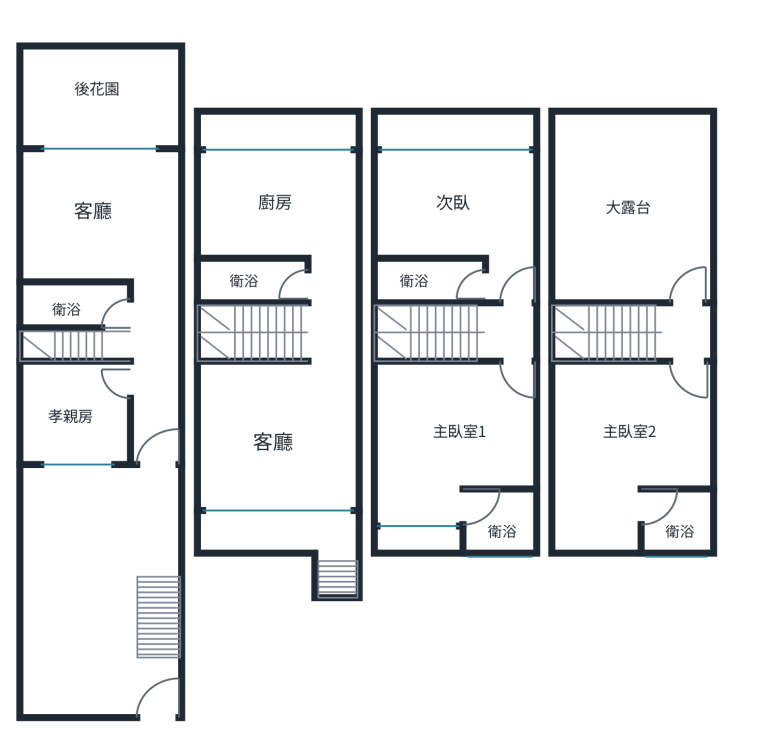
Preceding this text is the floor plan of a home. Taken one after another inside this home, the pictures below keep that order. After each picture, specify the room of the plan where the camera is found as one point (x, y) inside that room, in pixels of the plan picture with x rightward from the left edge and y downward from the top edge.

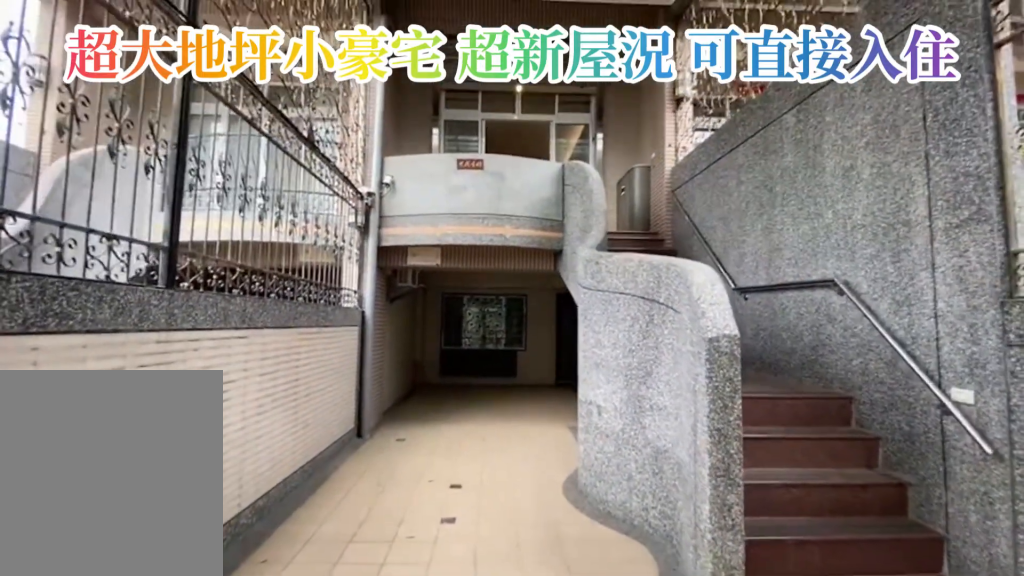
(80, 651)
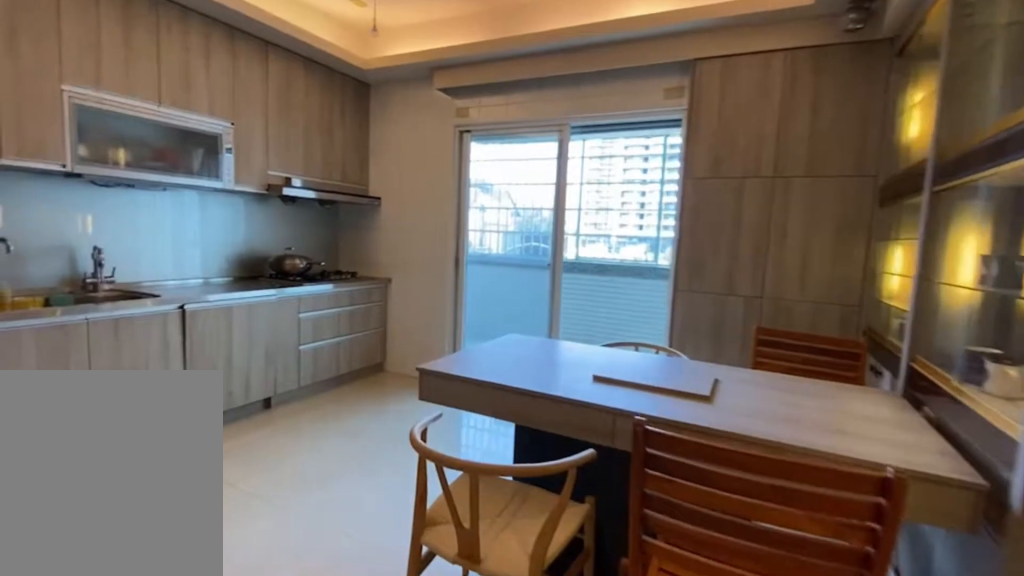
(274, 206)
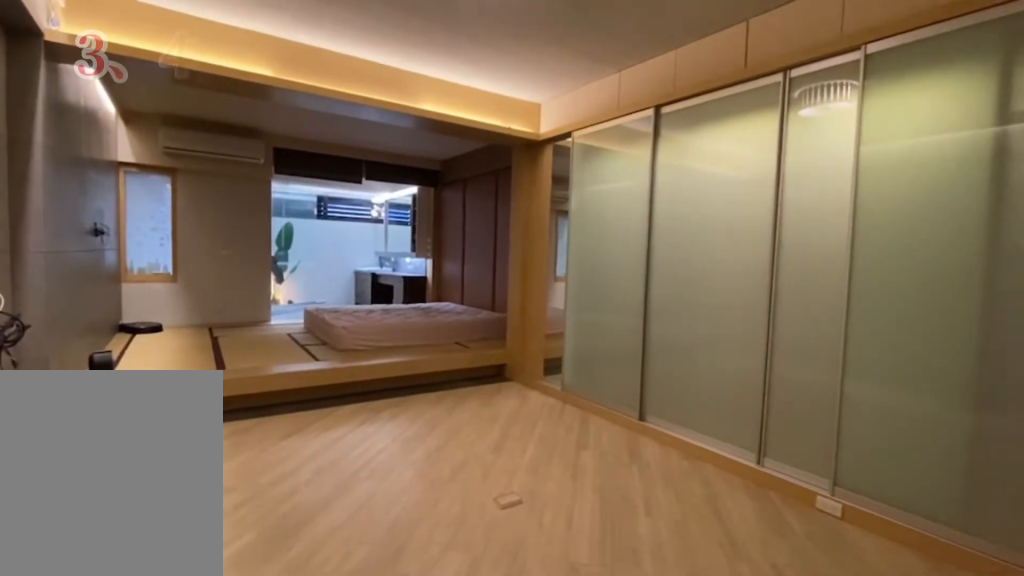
(447, 434)
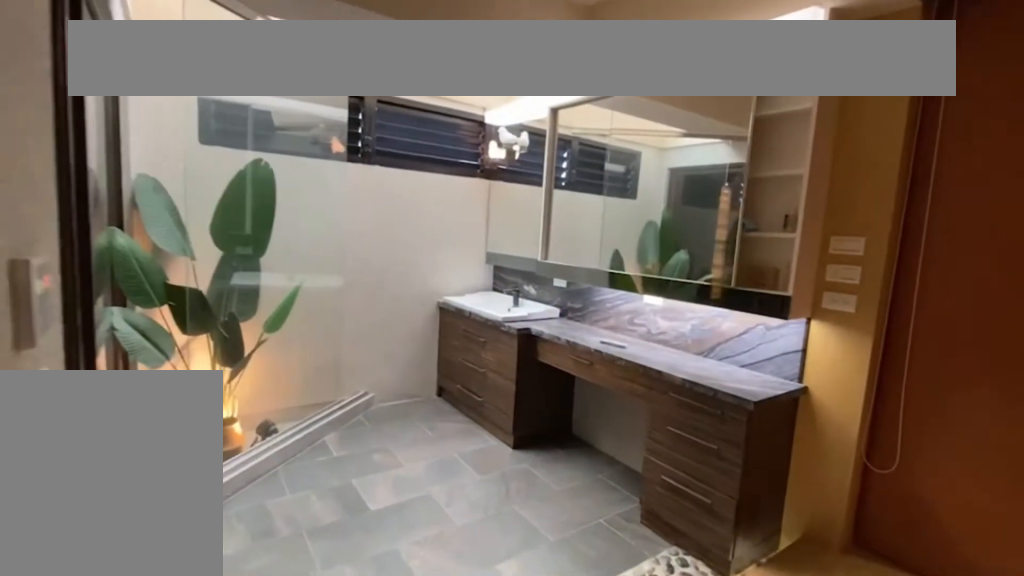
(502, 522)
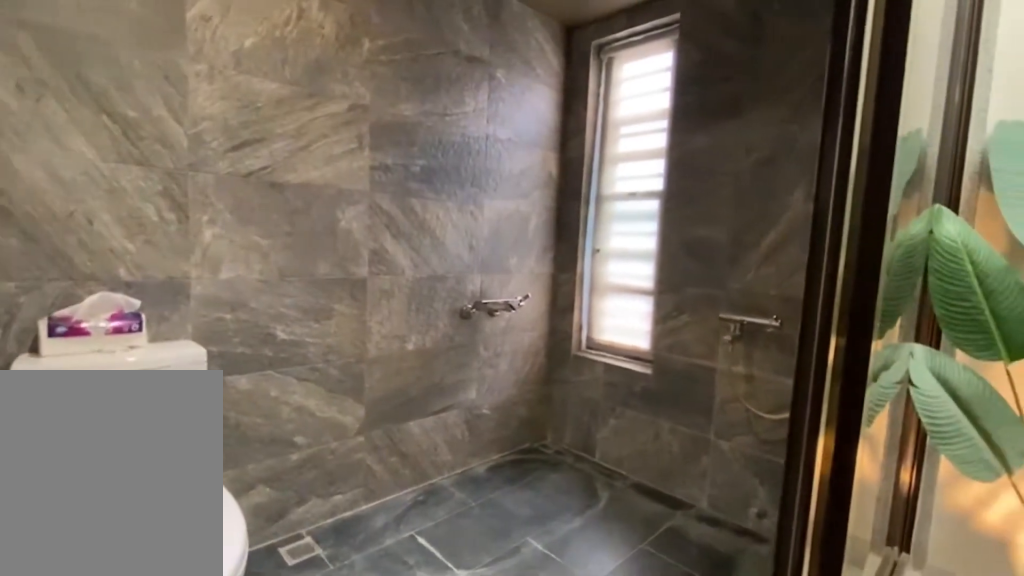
(504, 522)
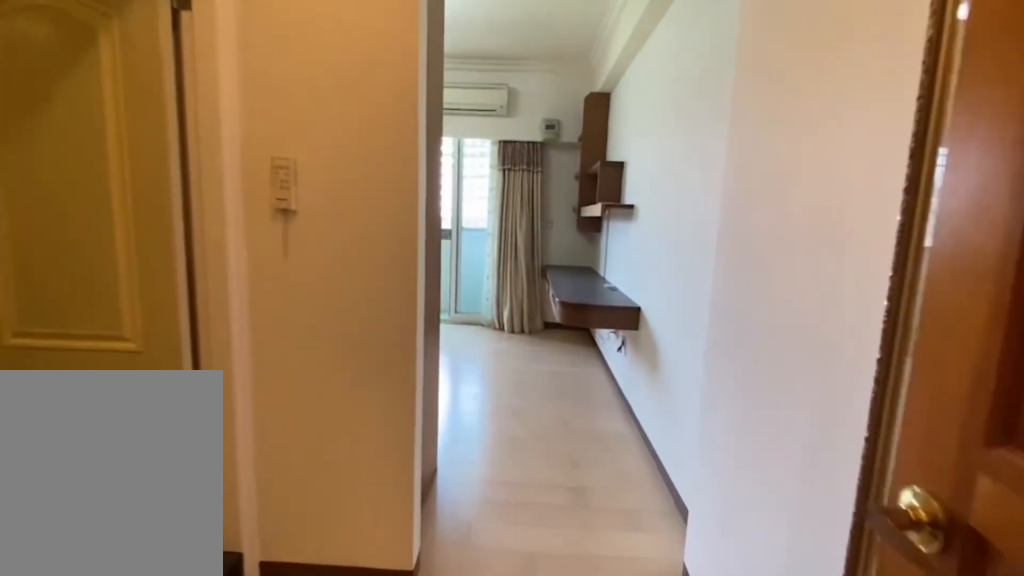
(441, 228)
